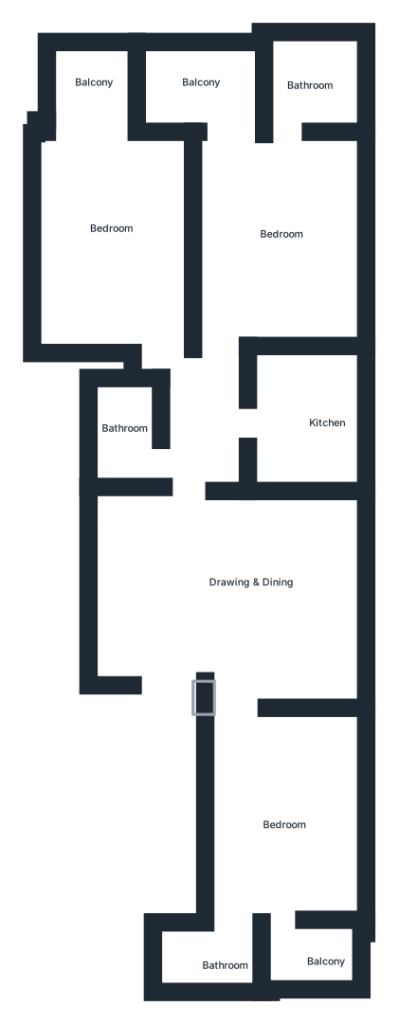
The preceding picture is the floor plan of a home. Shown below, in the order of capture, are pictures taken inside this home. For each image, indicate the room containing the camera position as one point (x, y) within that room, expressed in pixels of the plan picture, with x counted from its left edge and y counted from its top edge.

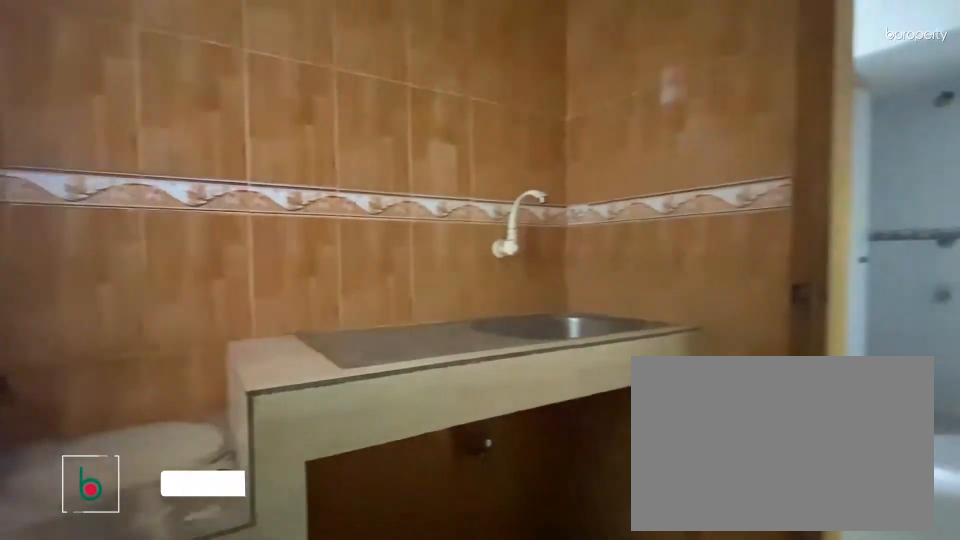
(319, 417)
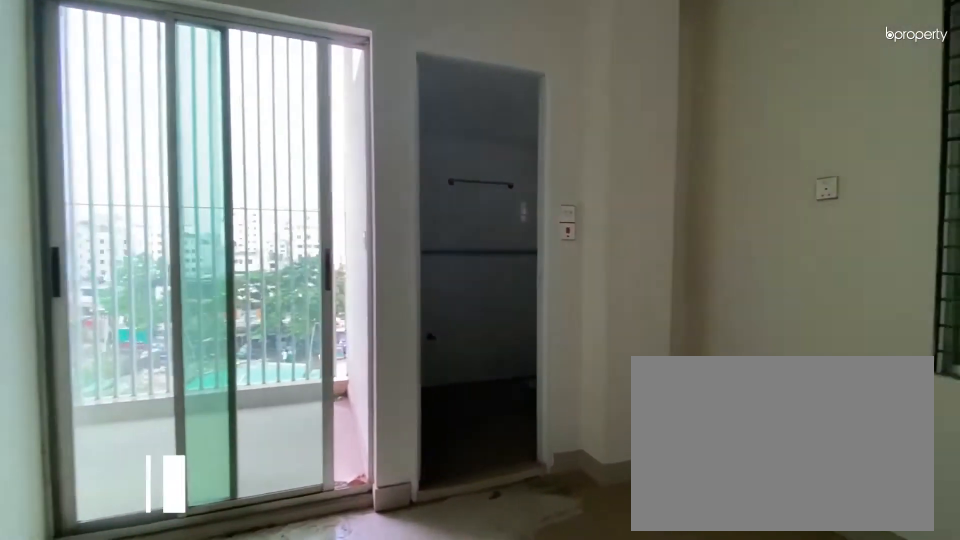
(282, 230)
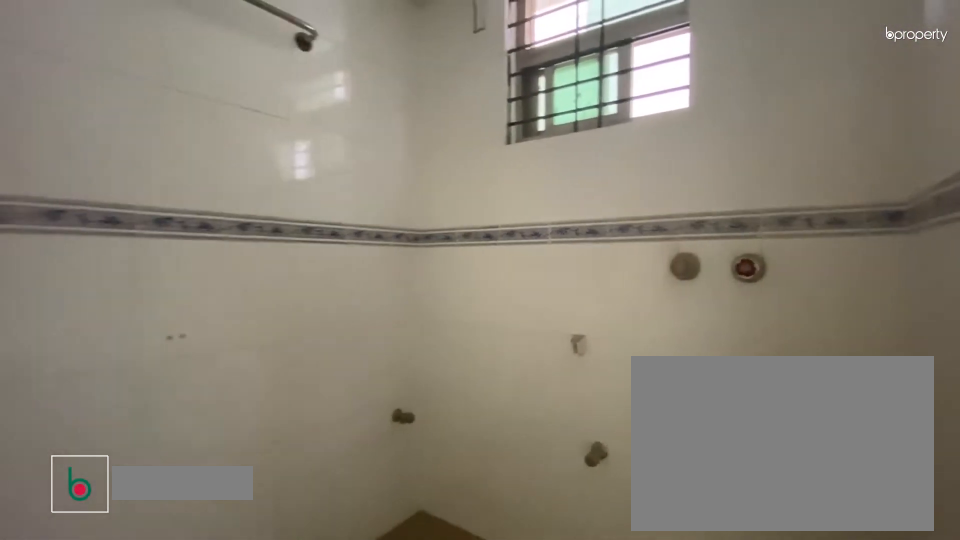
(307, 85)
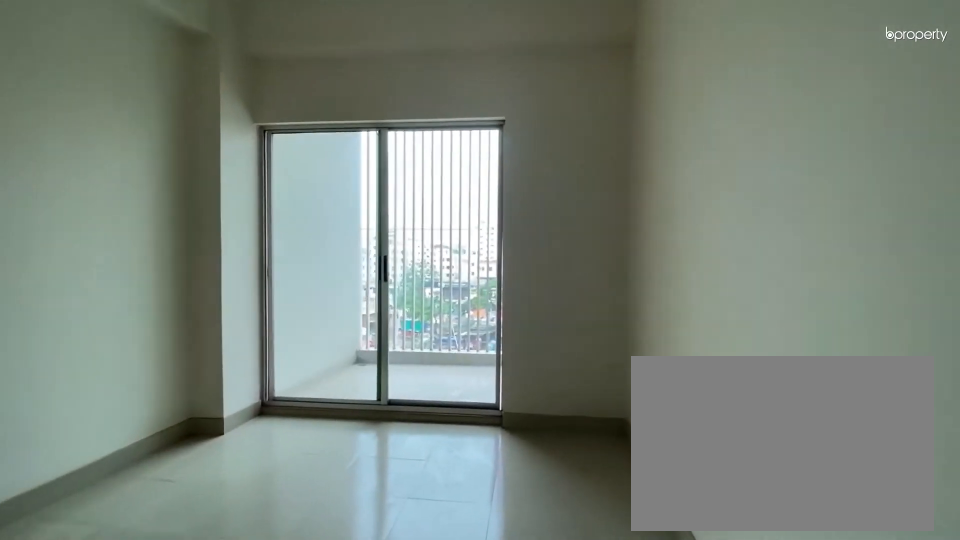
(110, 233)
